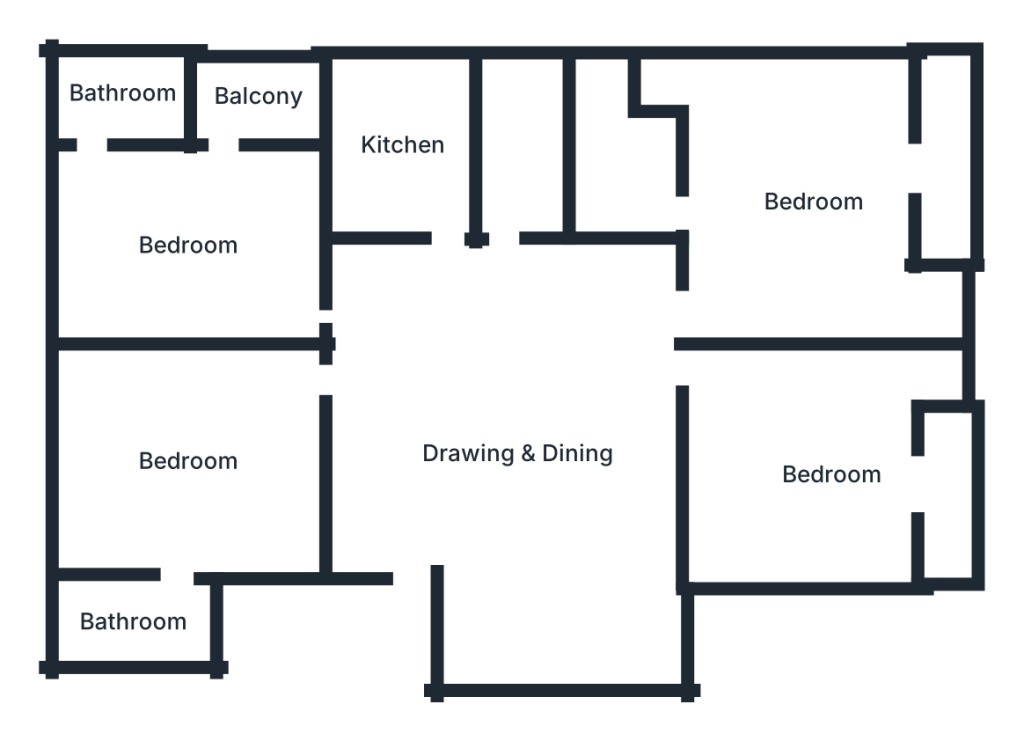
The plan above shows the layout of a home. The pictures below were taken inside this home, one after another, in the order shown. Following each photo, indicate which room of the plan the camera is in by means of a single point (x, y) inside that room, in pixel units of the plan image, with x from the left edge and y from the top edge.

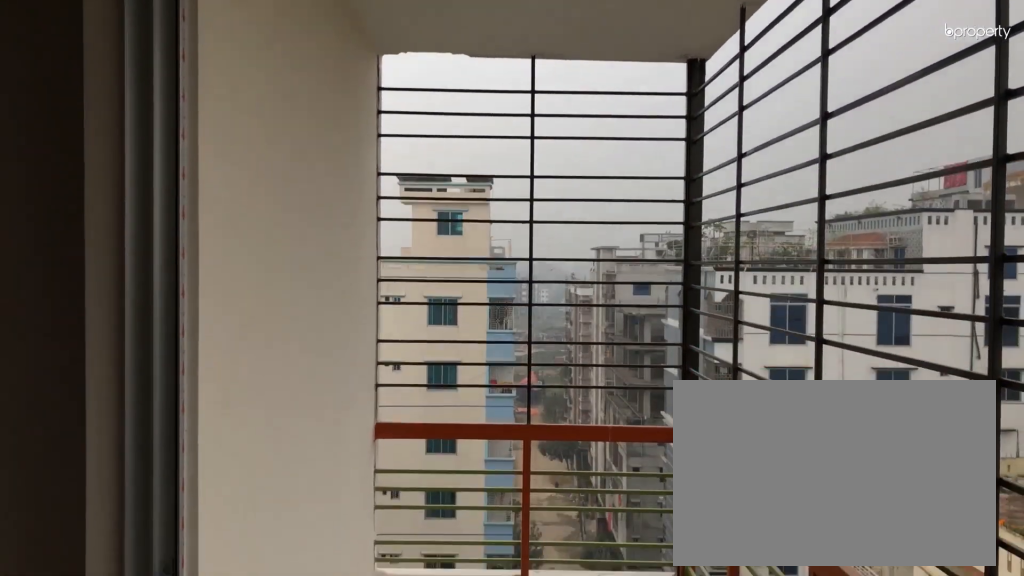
(948, 170)
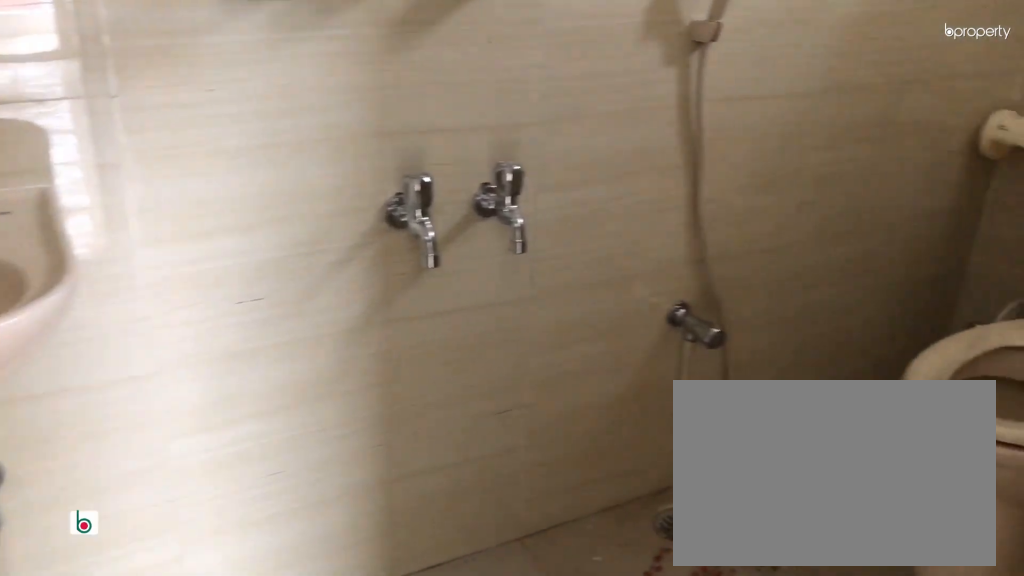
(615, 165)
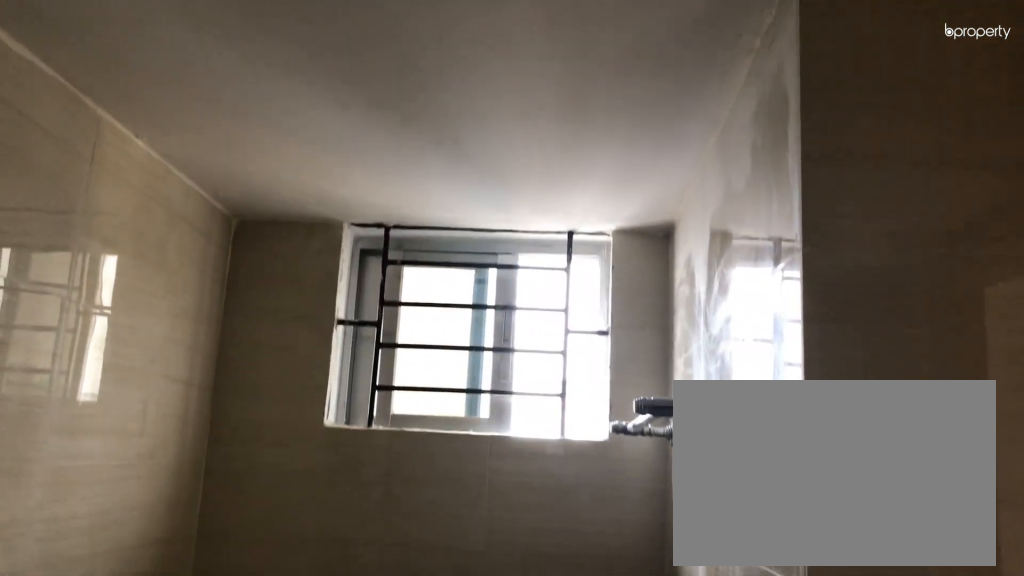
(615, 165)
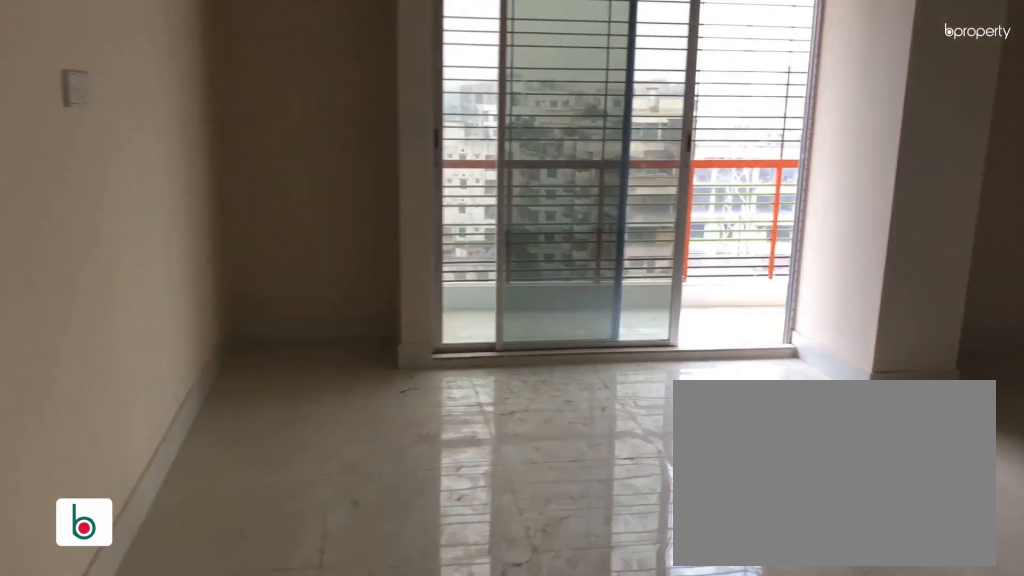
(773, 387)
